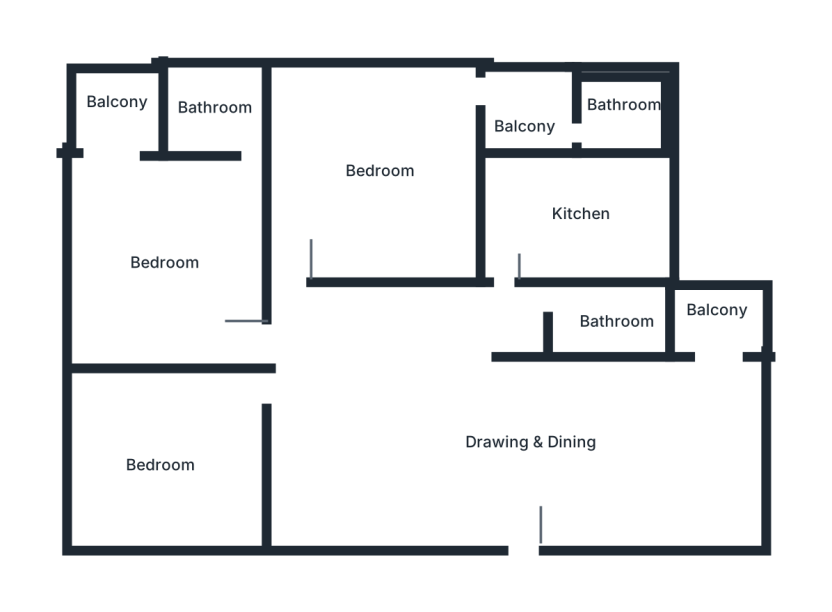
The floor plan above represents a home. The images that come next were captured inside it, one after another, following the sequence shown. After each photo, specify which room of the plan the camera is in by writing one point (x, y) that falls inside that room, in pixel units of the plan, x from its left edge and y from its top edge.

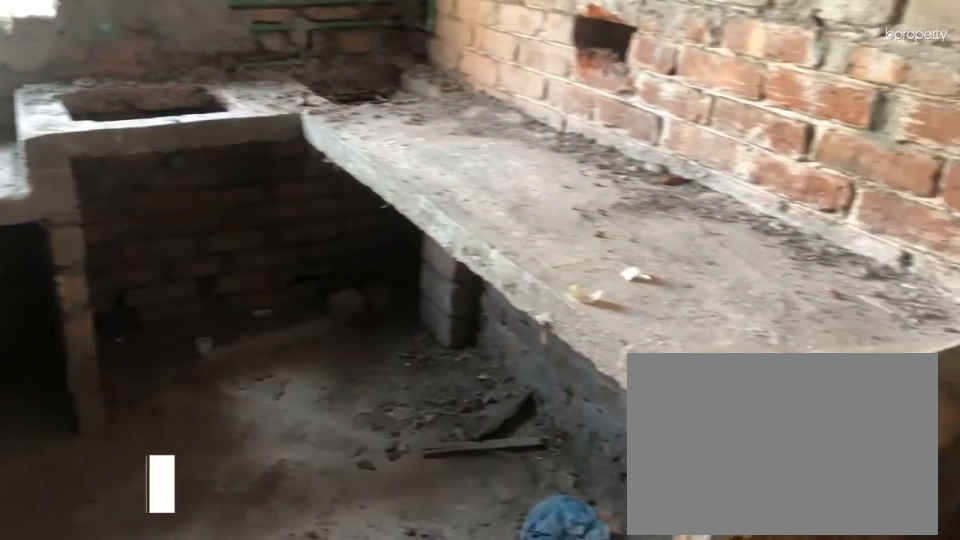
(559, 219)
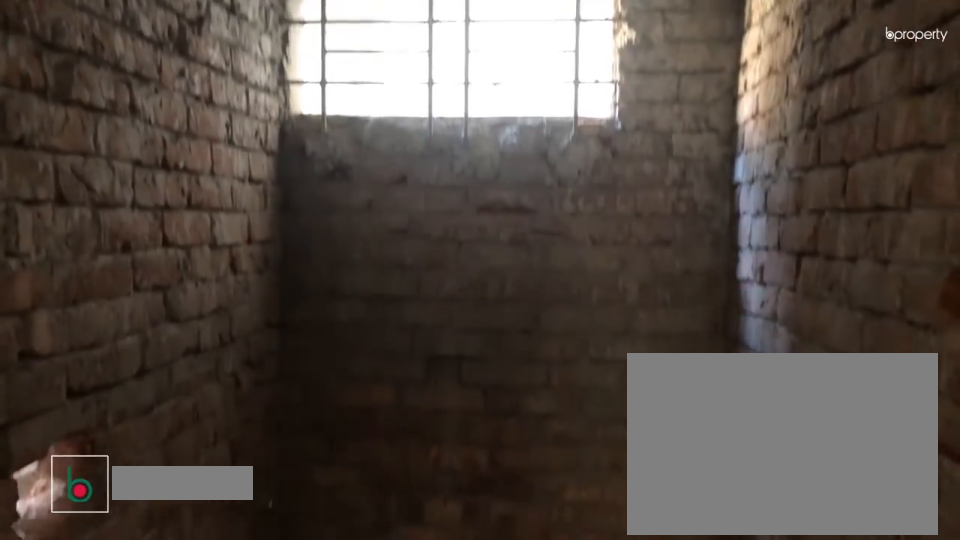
(610, 319)
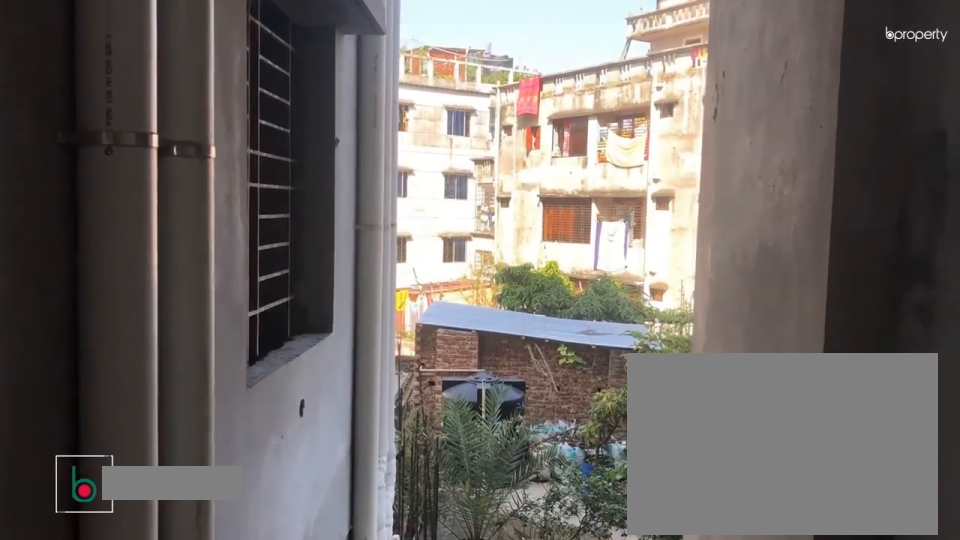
(718, 322)
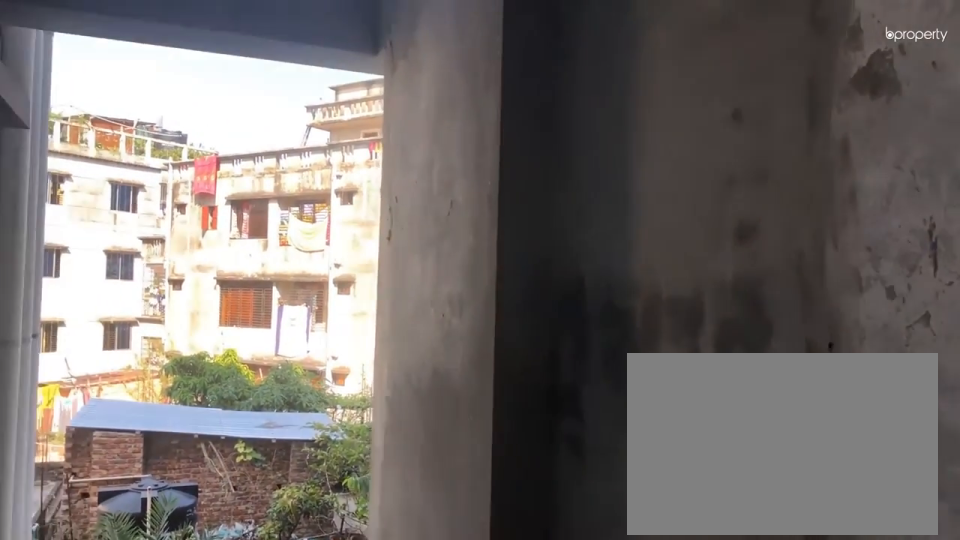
(718, 322)
